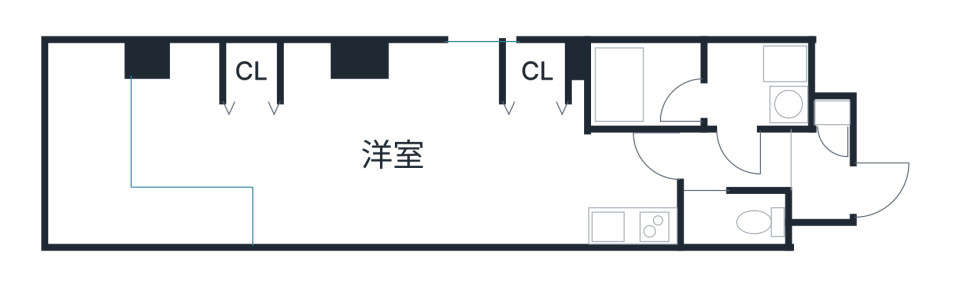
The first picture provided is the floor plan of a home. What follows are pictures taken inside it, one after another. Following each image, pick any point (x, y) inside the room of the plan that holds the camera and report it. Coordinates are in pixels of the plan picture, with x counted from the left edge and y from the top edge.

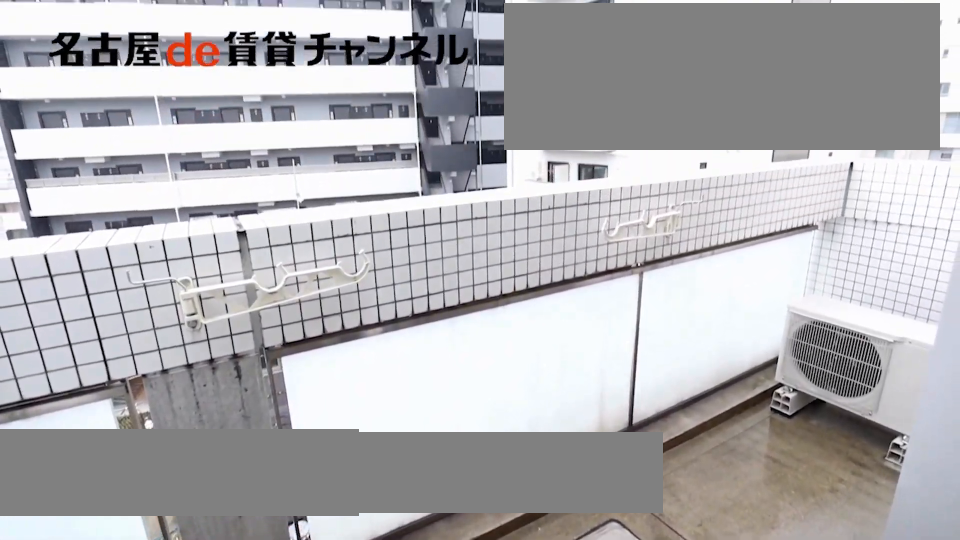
(126, 169)
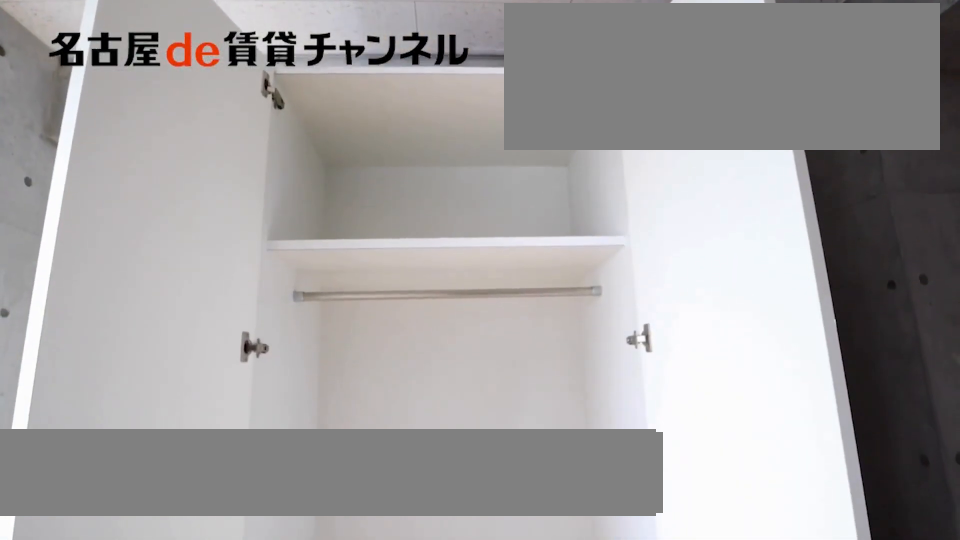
(248, 71)
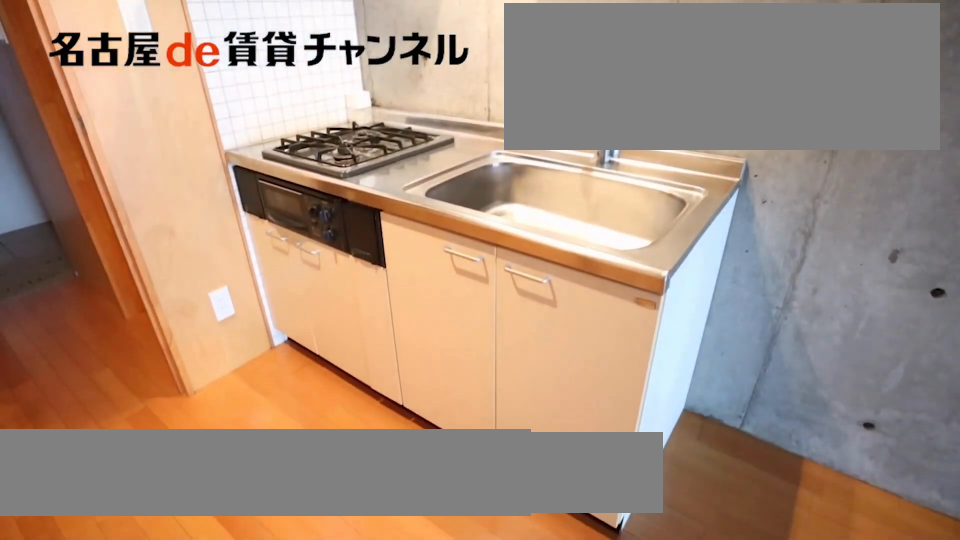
(634, 222)
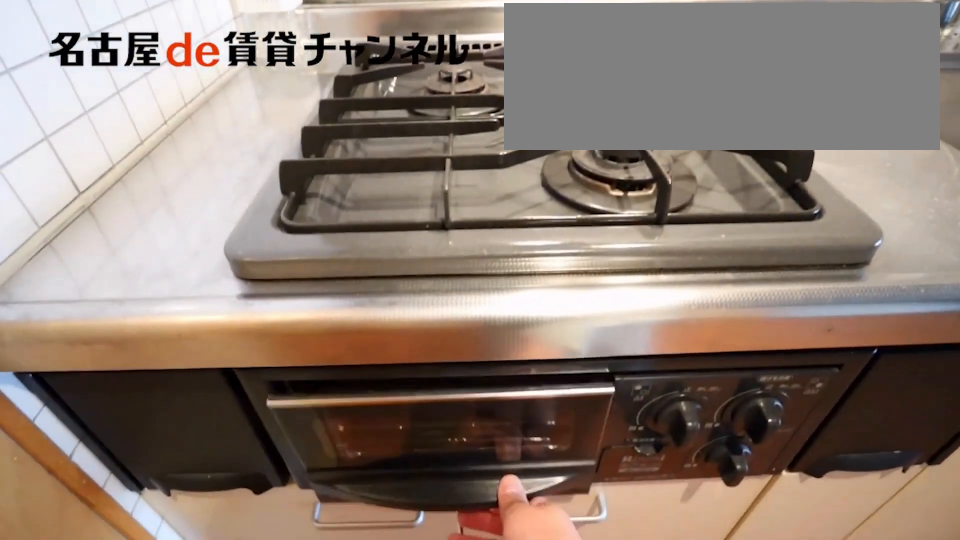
(634, 222)
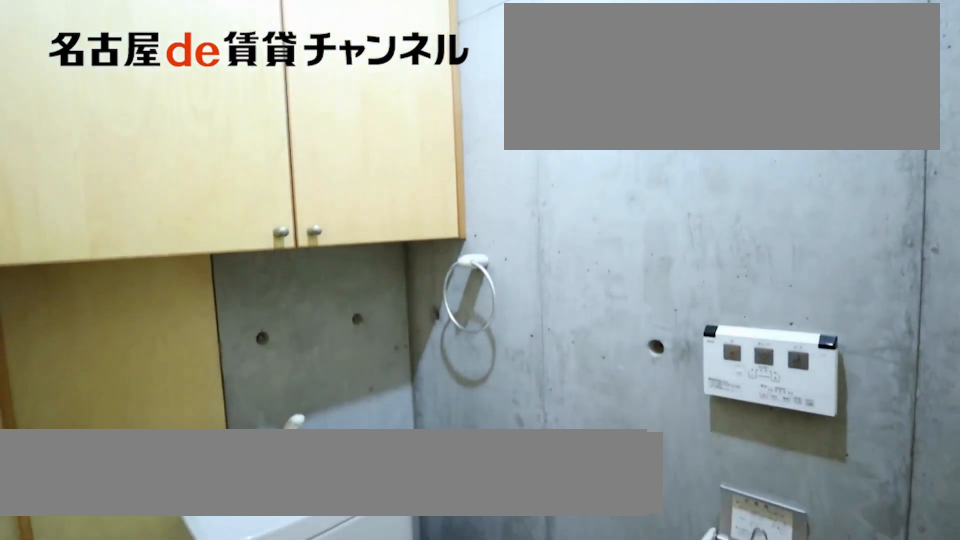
(735, 220)
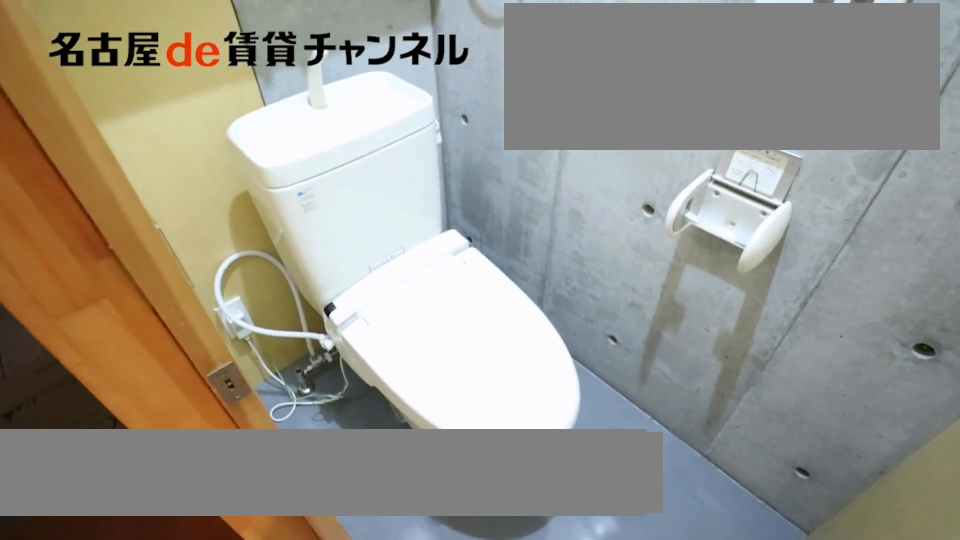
(735, 220)
